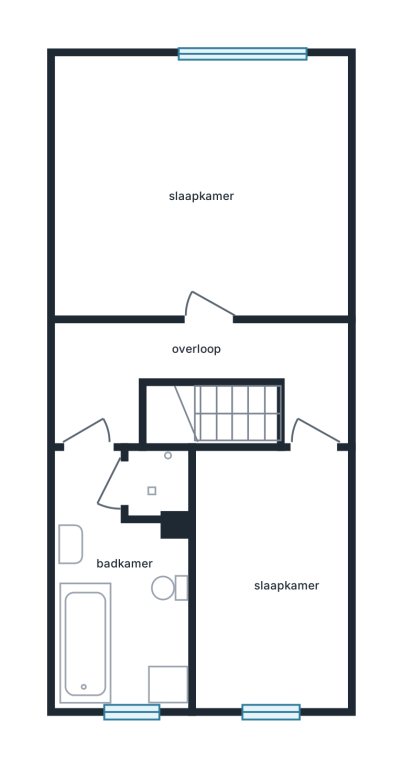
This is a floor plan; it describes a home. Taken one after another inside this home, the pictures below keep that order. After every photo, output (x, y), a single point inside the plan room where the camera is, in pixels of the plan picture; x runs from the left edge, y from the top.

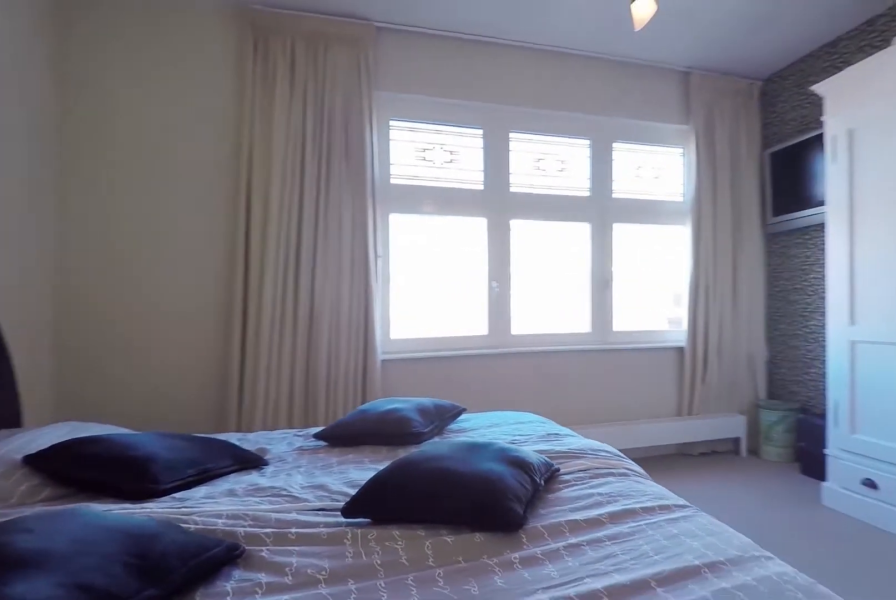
(184, 187)
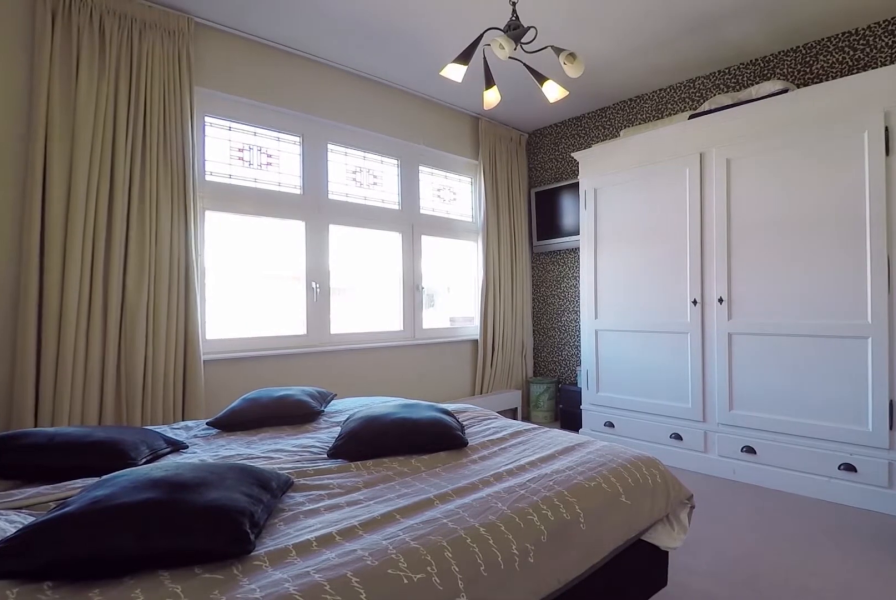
(184, 187)
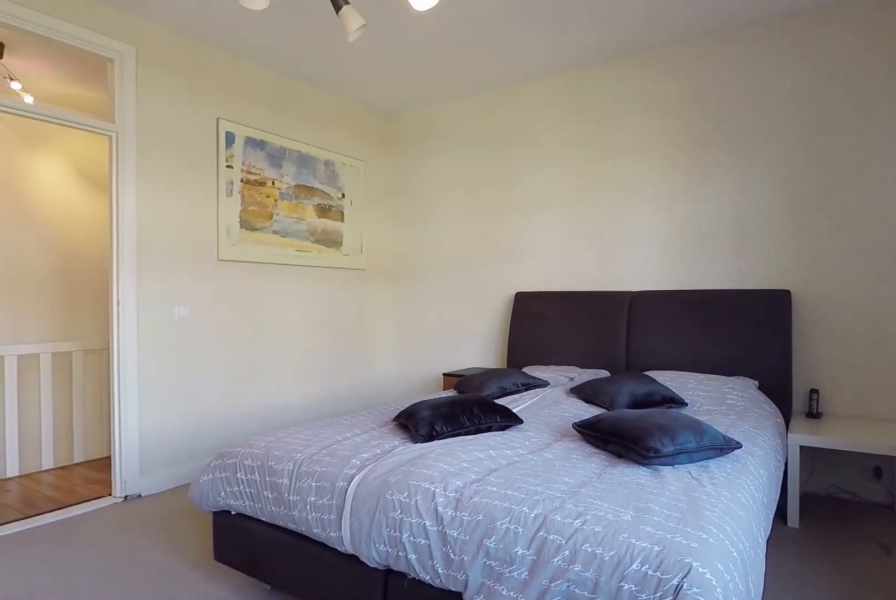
(184, 187)
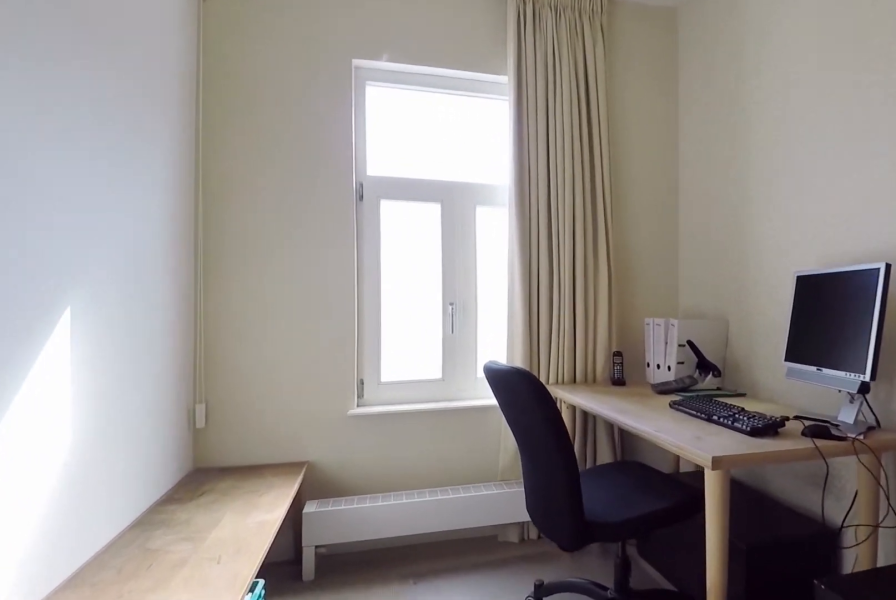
(270, 576)
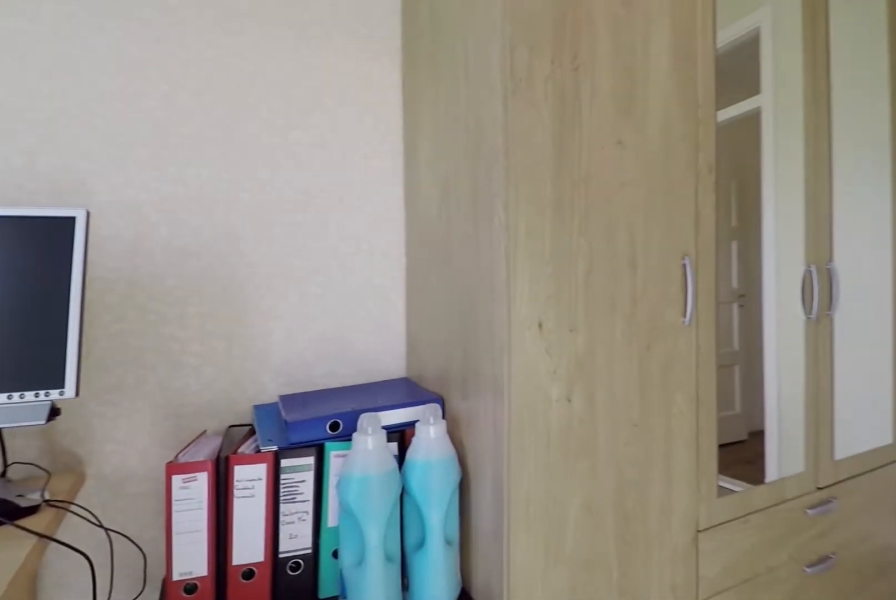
(270, 576)
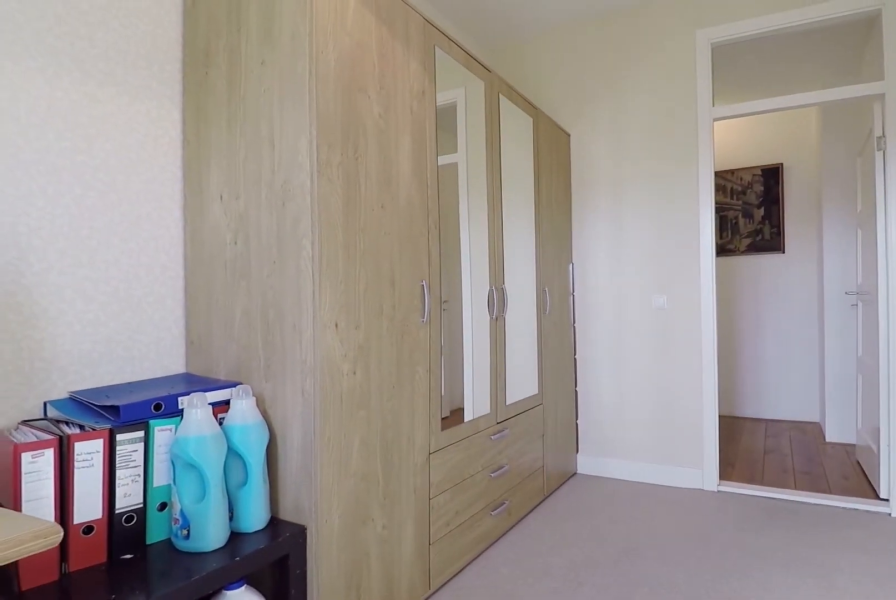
(270, 576)
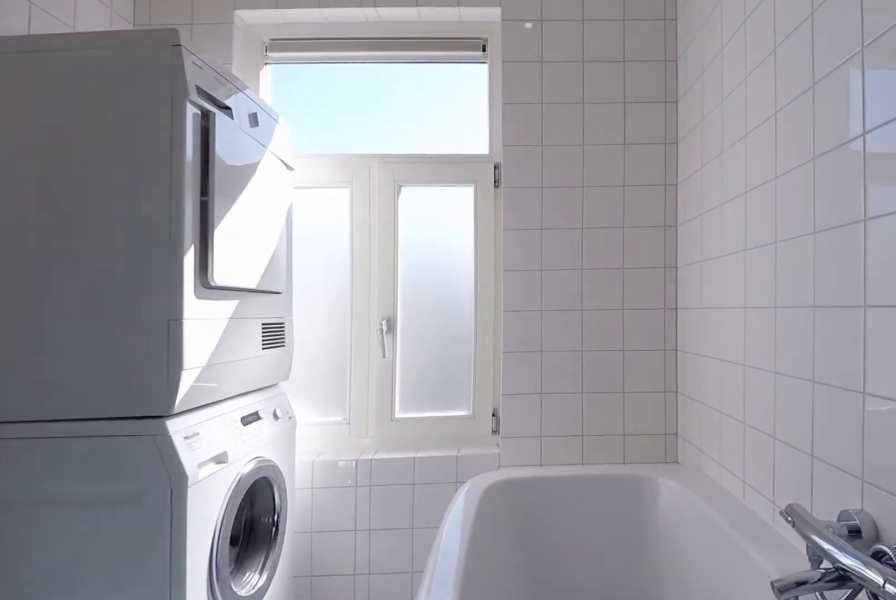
(103, 635)
